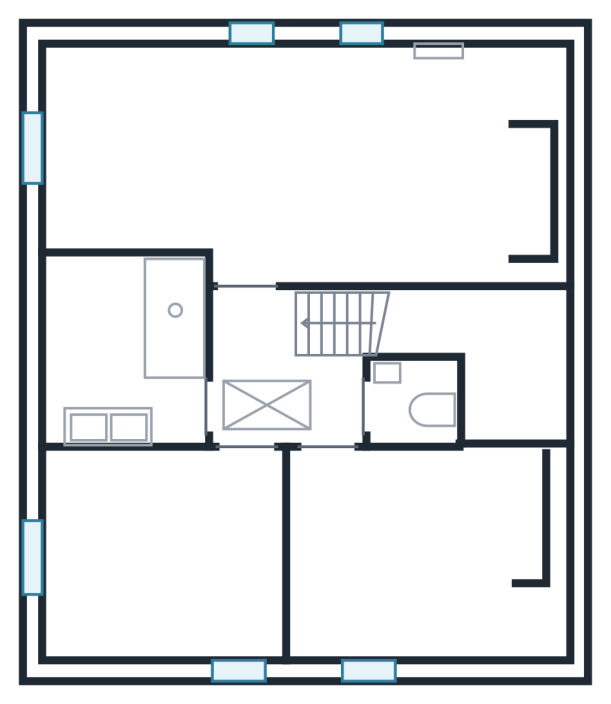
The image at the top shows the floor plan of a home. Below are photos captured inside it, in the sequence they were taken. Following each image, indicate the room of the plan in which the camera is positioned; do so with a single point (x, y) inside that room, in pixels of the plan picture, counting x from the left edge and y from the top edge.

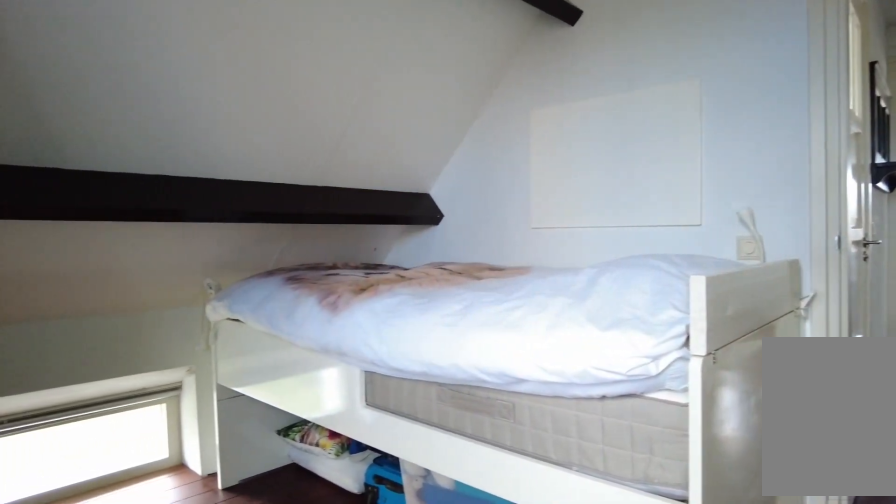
(192, 557)
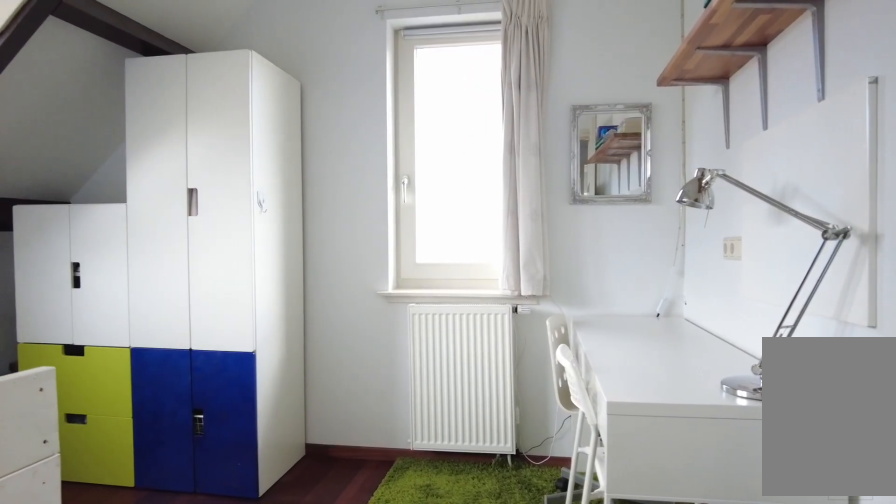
(412, 554)
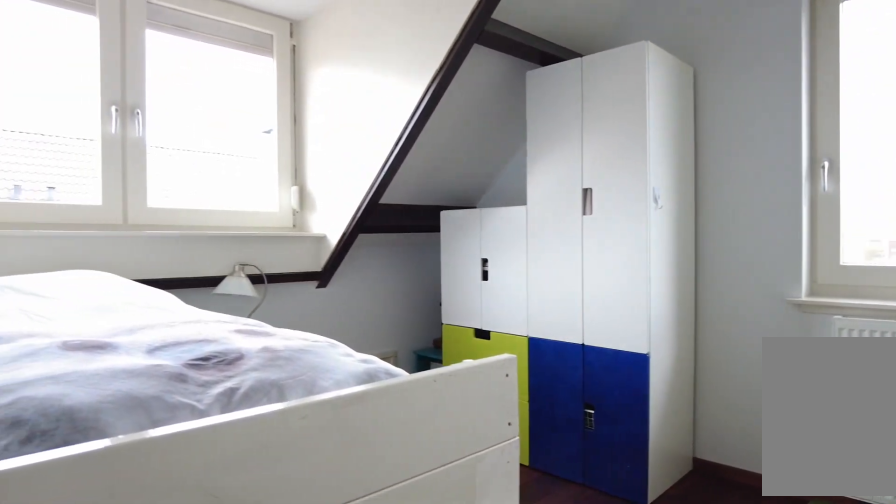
(412, 554)
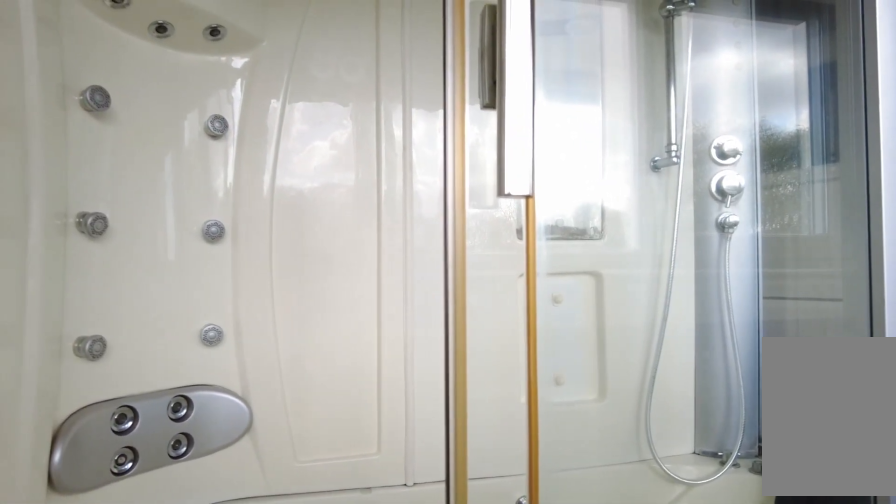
(121, 351)
